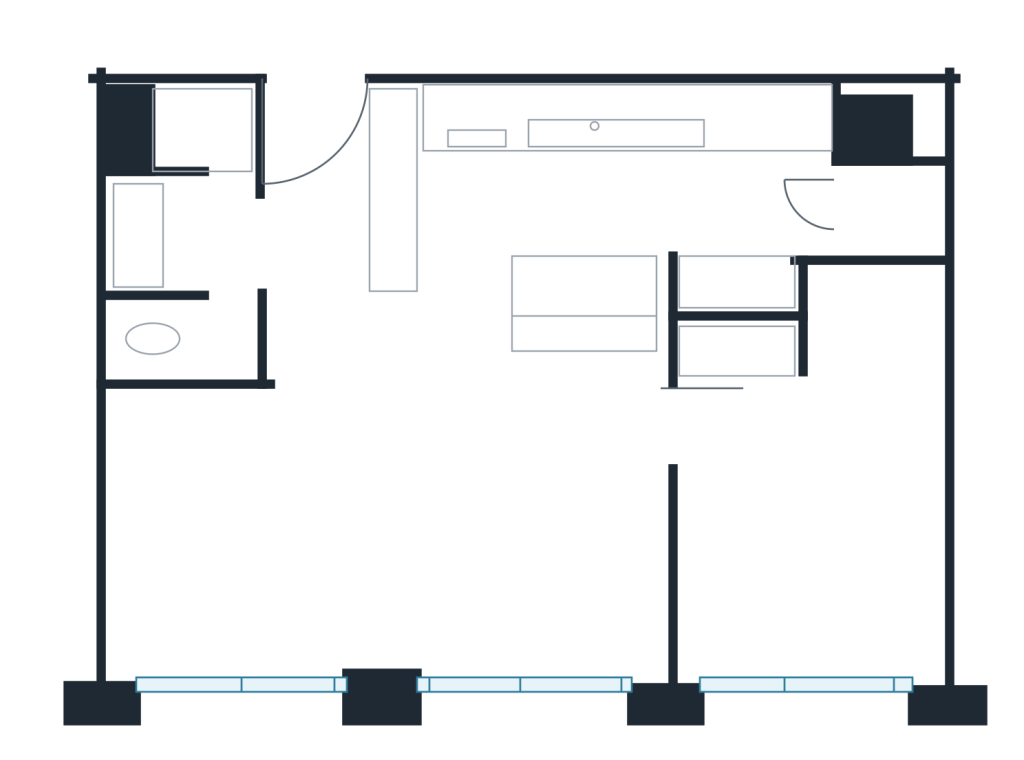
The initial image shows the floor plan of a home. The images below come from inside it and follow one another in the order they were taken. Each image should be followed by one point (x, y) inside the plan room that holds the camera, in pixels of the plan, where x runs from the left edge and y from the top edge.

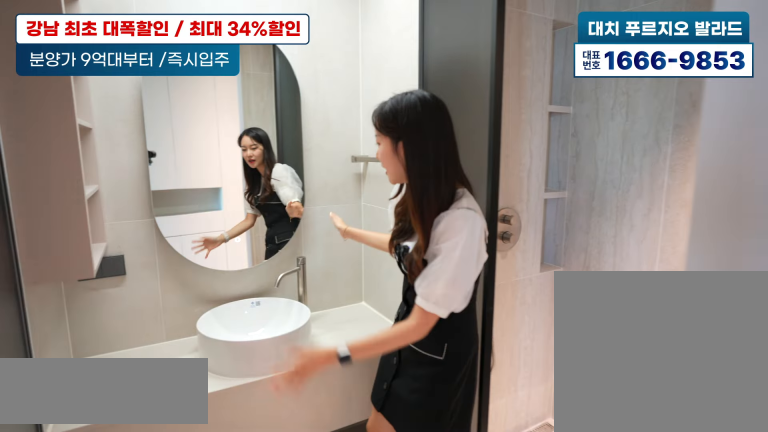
(204, 216)
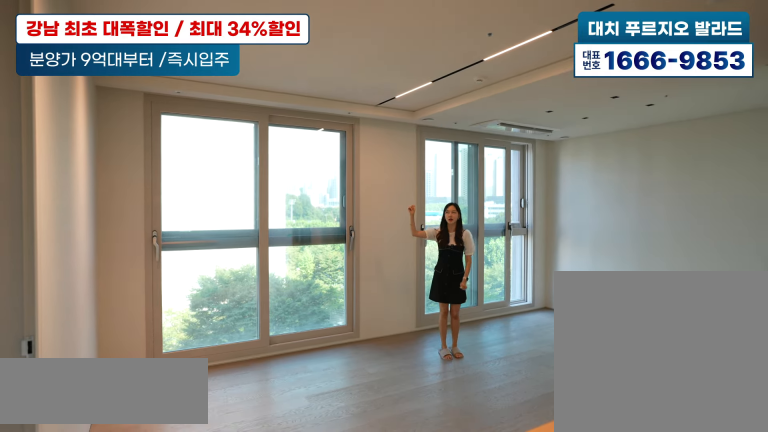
(346, 492)
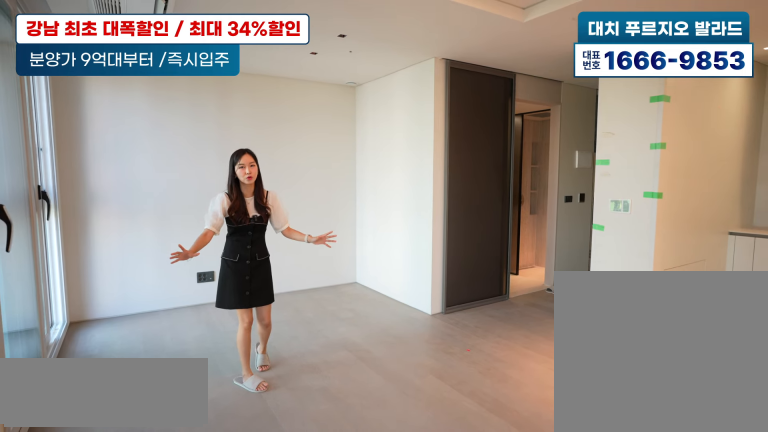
(347, 493)
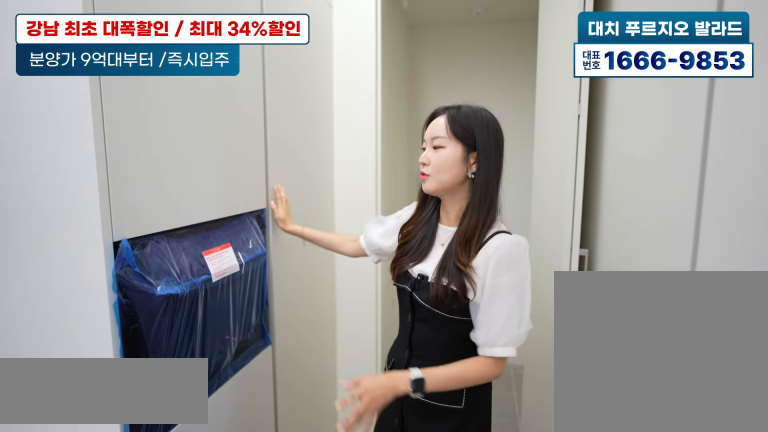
(650, 187)
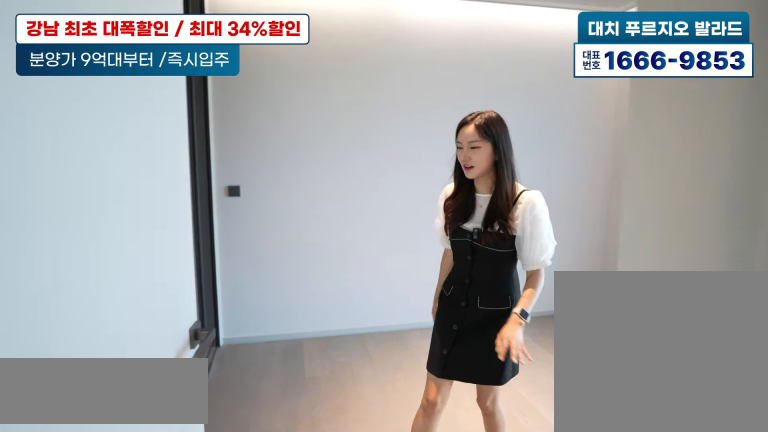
(800, 516)
